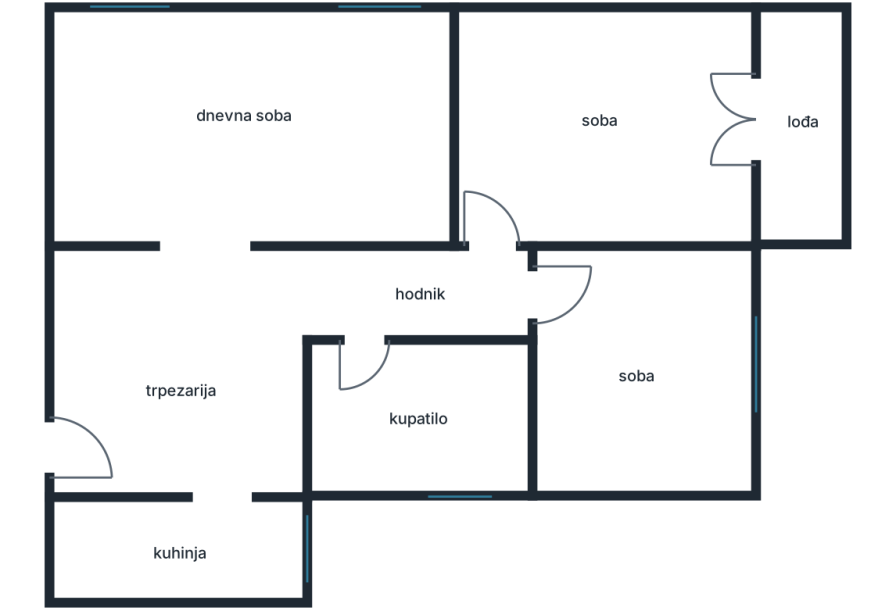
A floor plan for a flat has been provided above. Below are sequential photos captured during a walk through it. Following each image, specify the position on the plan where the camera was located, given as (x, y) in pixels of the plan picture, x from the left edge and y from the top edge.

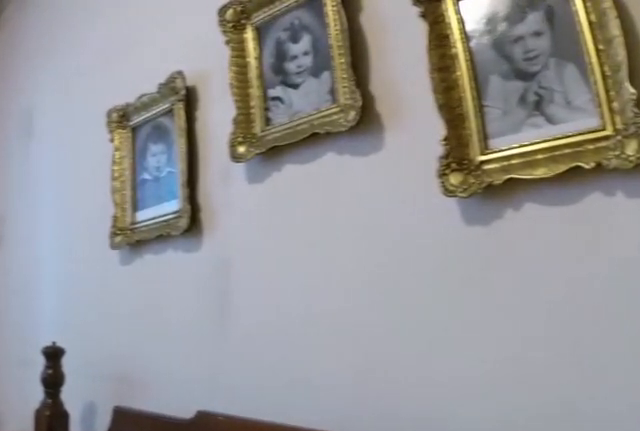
(554, 420)
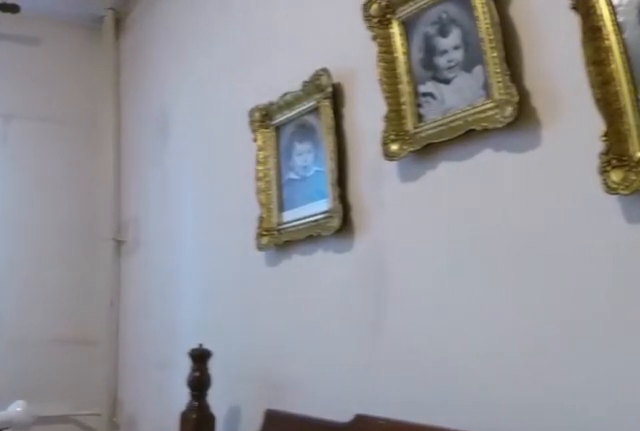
(552, 427)
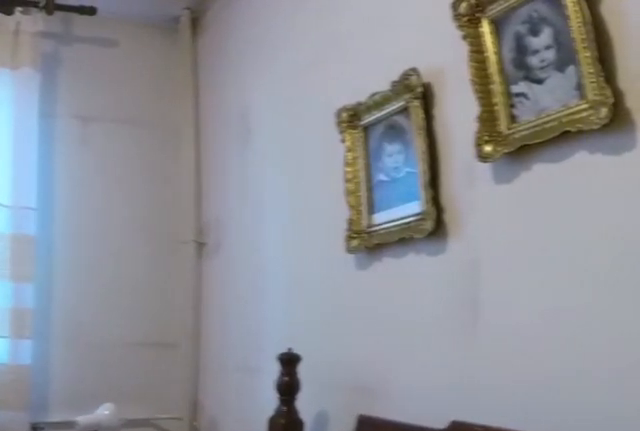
(552, 432)
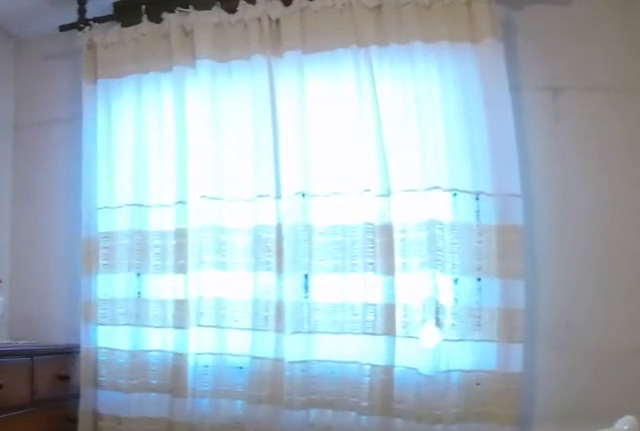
(556, 435)
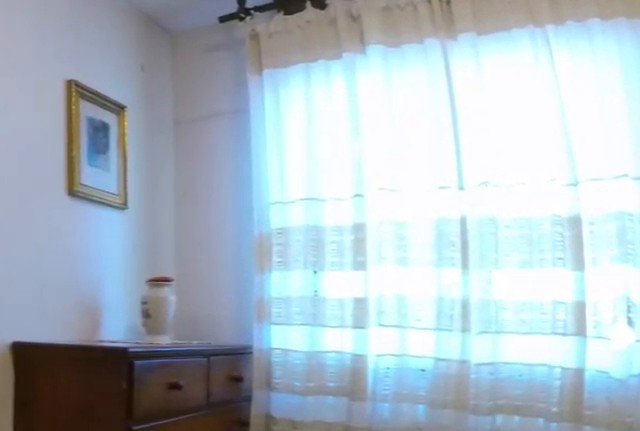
(559, 436)
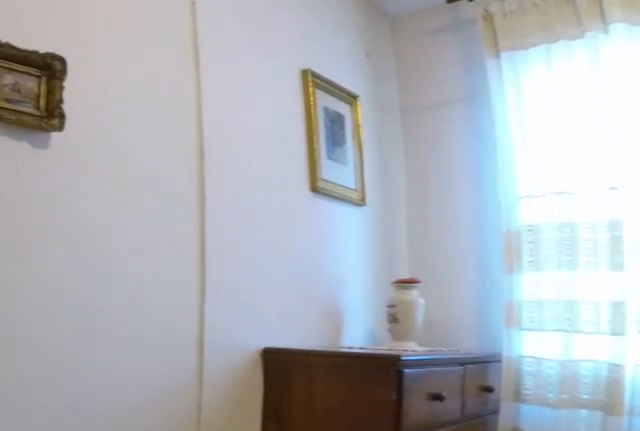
(568, 433)
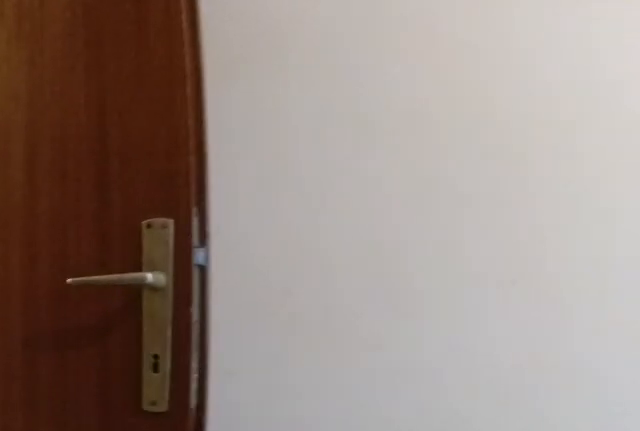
(589, 387)
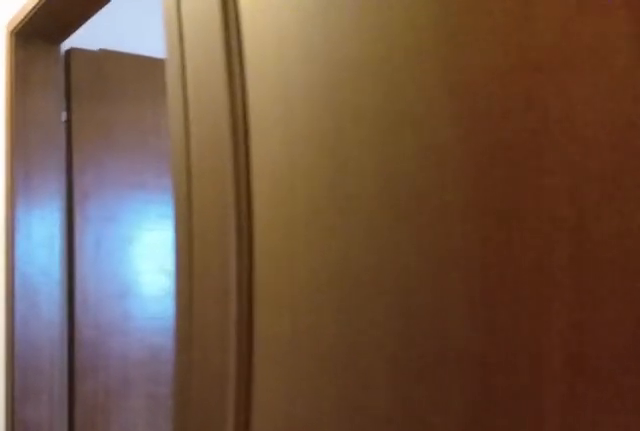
(593, 311)
